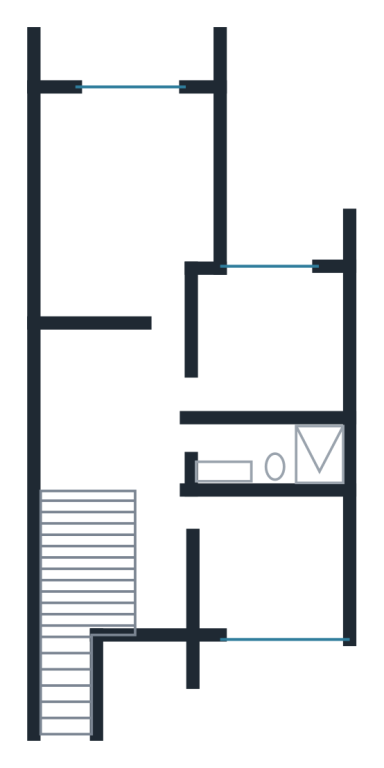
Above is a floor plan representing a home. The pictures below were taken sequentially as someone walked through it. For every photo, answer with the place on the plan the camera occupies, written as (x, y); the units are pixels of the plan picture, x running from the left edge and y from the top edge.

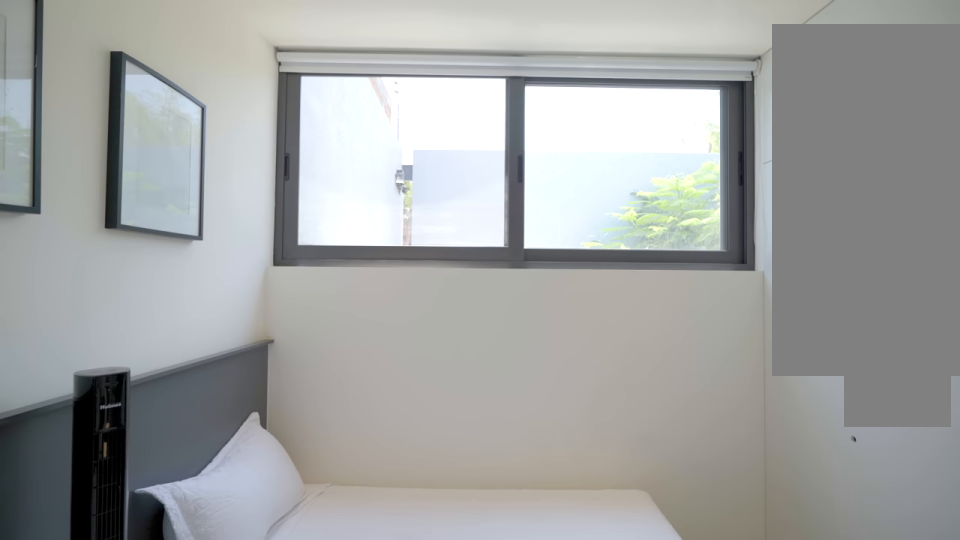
(231, 581)
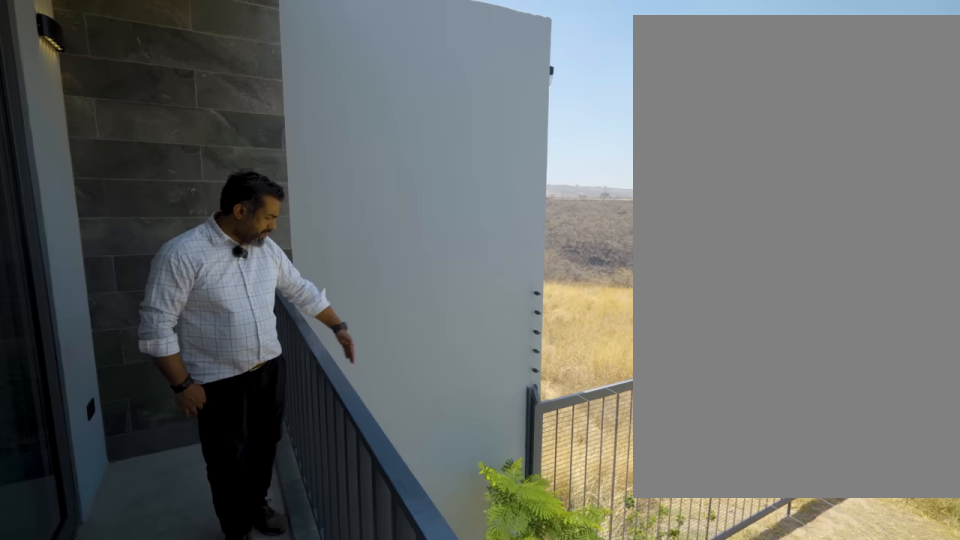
(124, 64)
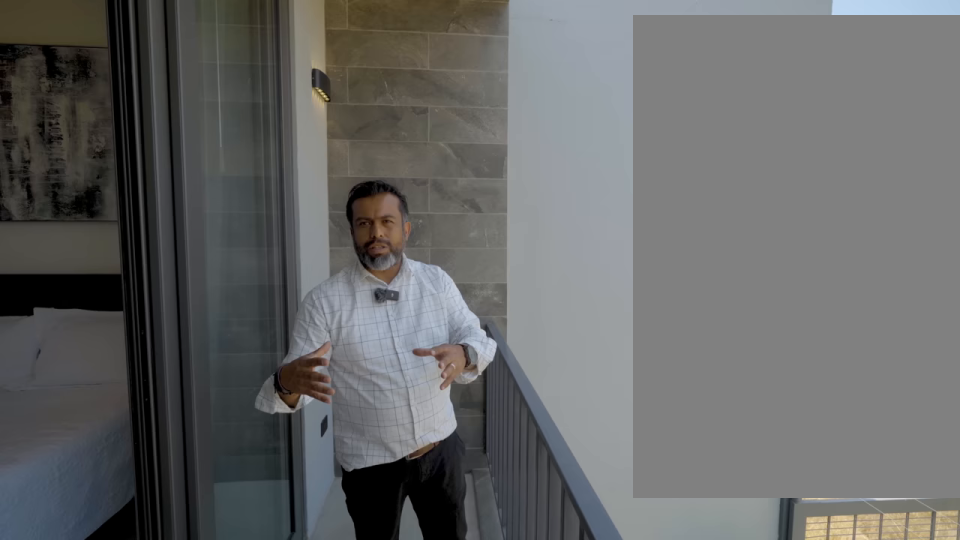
(145, 65)
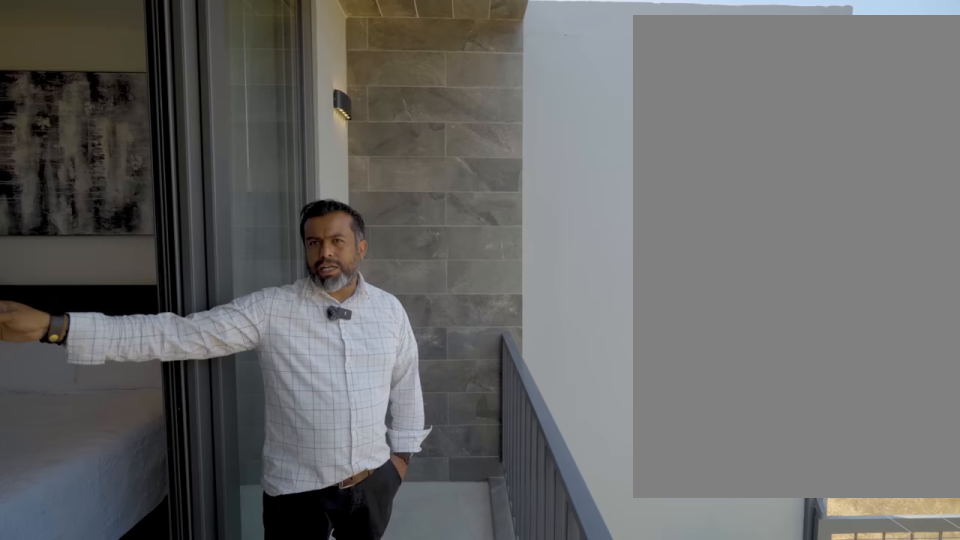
(144, 65)
